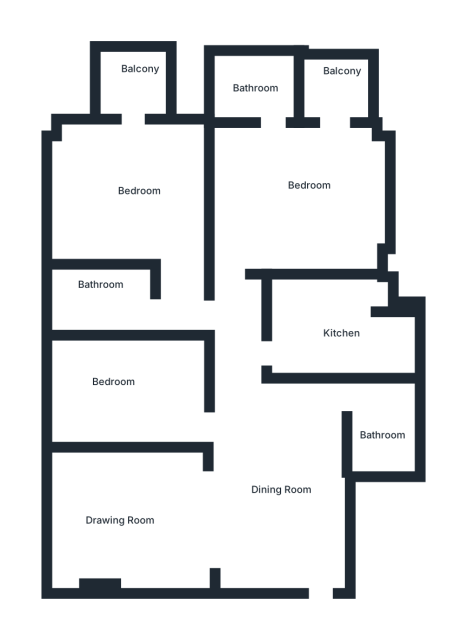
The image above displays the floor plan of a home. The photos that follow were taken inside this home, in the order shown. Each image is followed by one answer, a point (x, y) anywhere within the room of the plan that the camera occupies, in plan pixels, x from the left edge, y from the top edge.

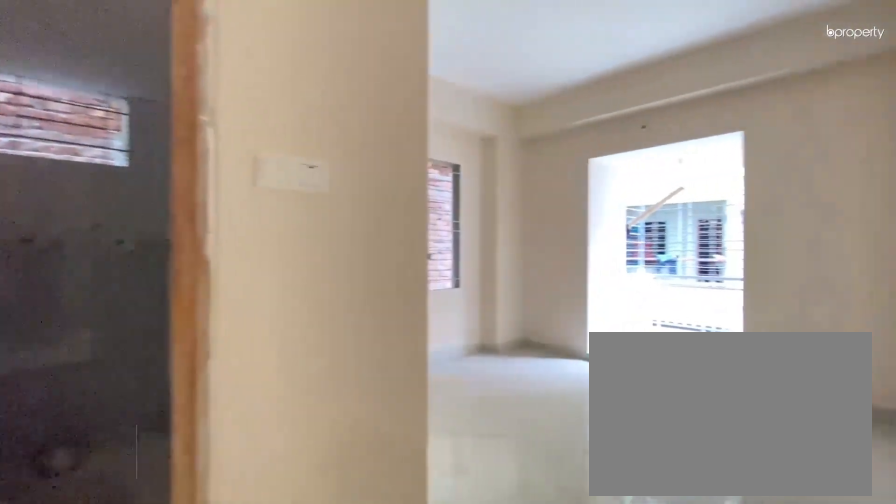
(186, 287)
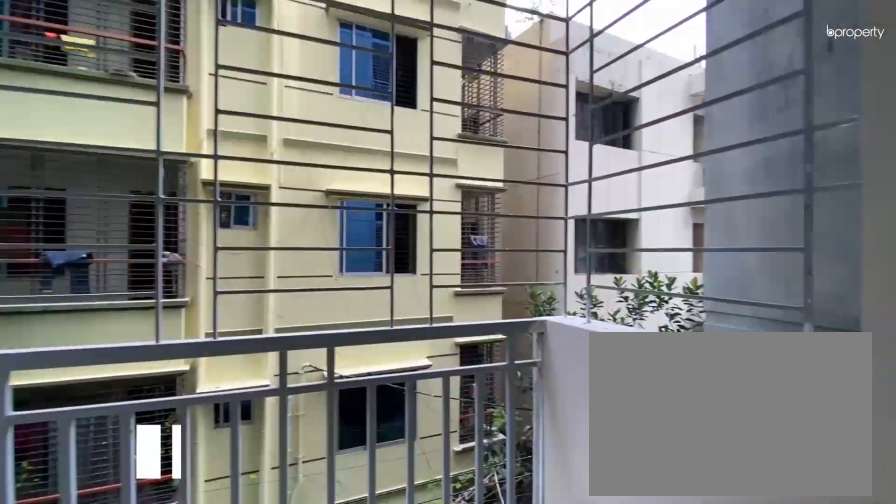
(132, 82)
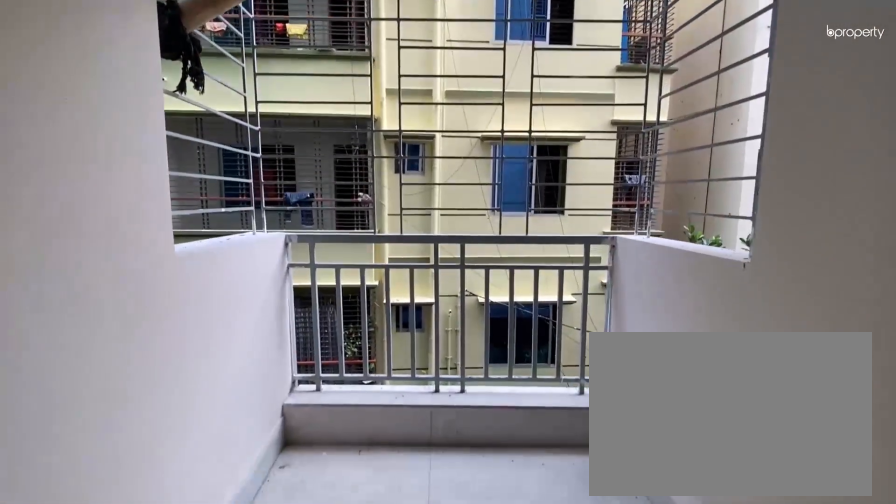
(132, 82)
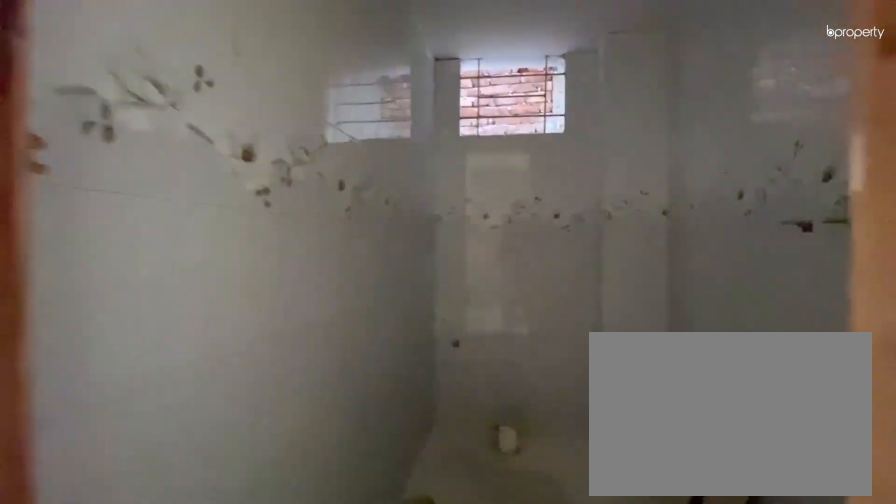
(108, 301)
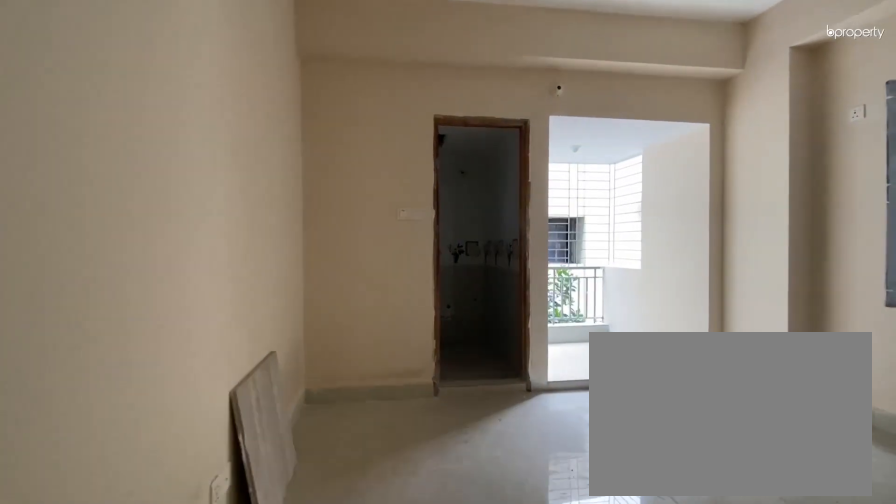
(285, 198)
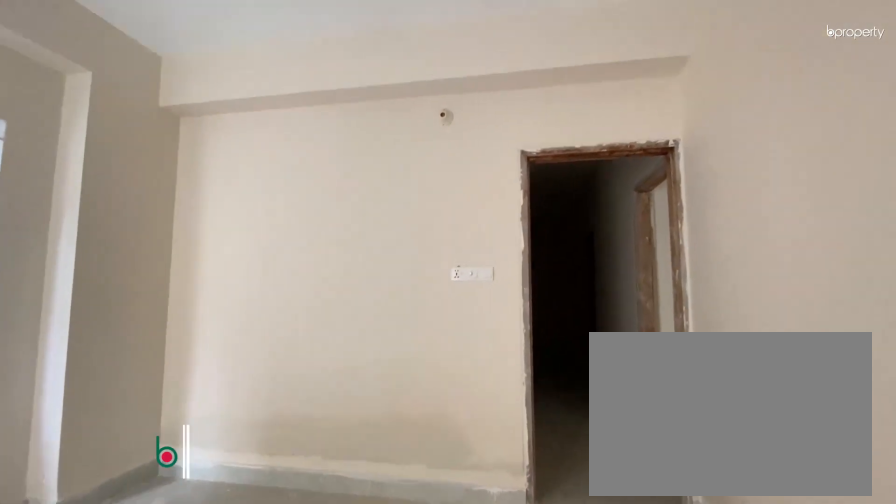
(285, 198)
